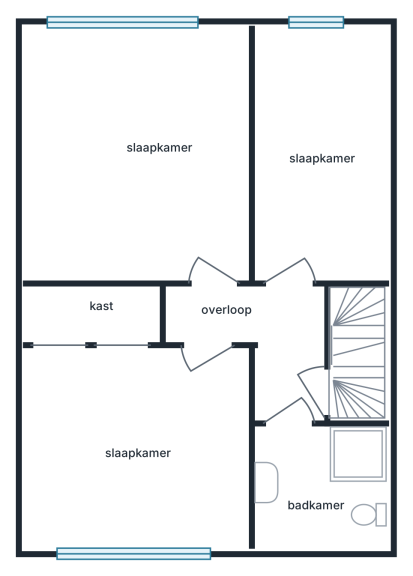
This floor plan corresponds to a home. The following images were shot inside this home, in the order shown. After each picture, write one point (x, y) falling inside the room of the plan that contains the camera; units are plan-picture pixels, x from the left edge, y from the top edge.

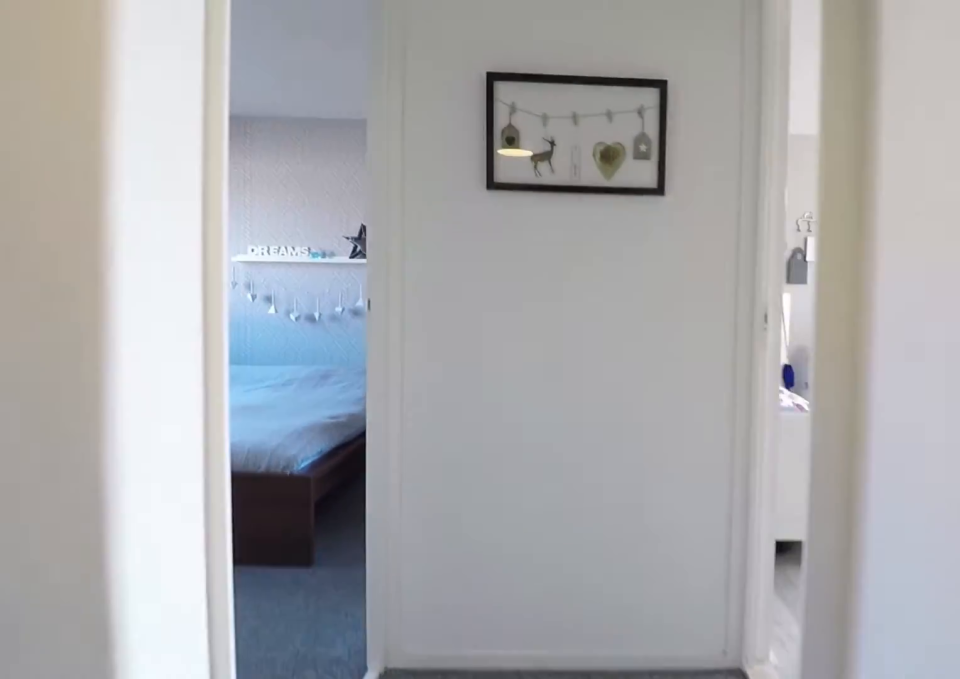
(317, 351)
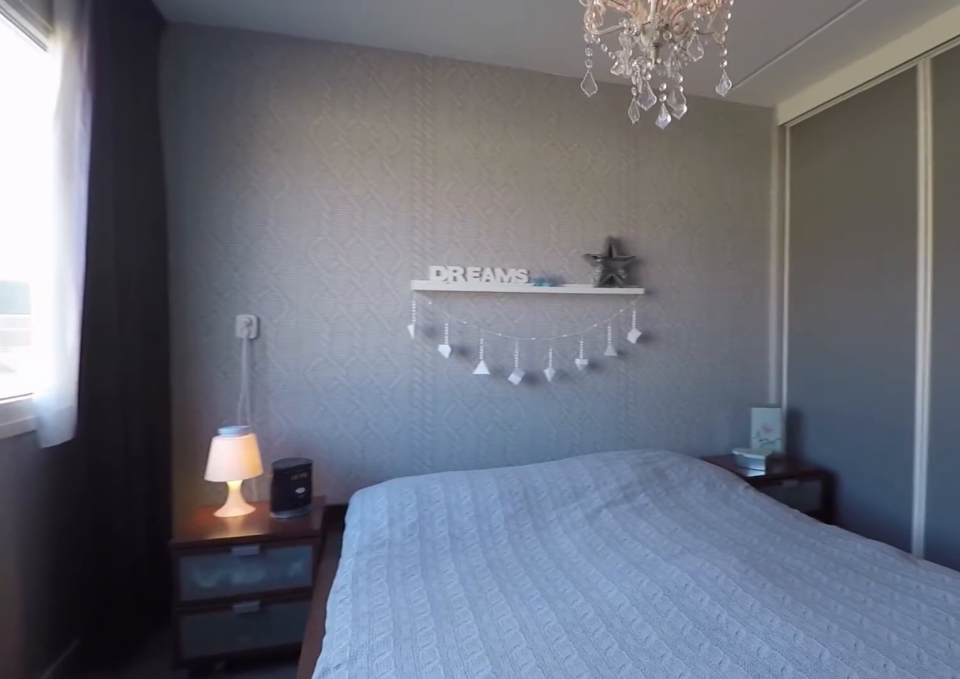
(244, 448)
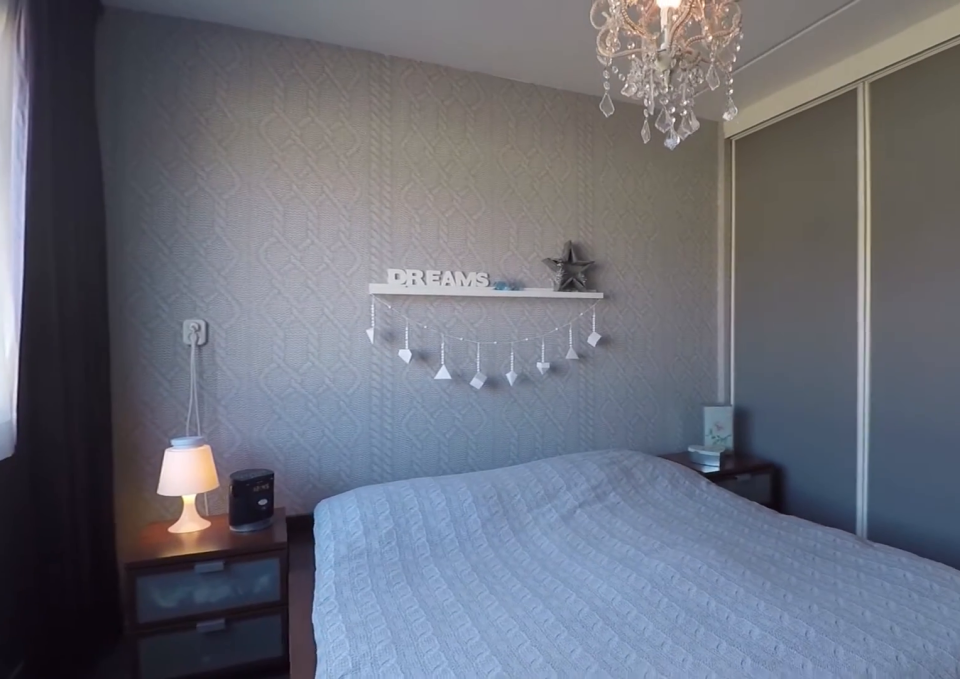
(244, 448)
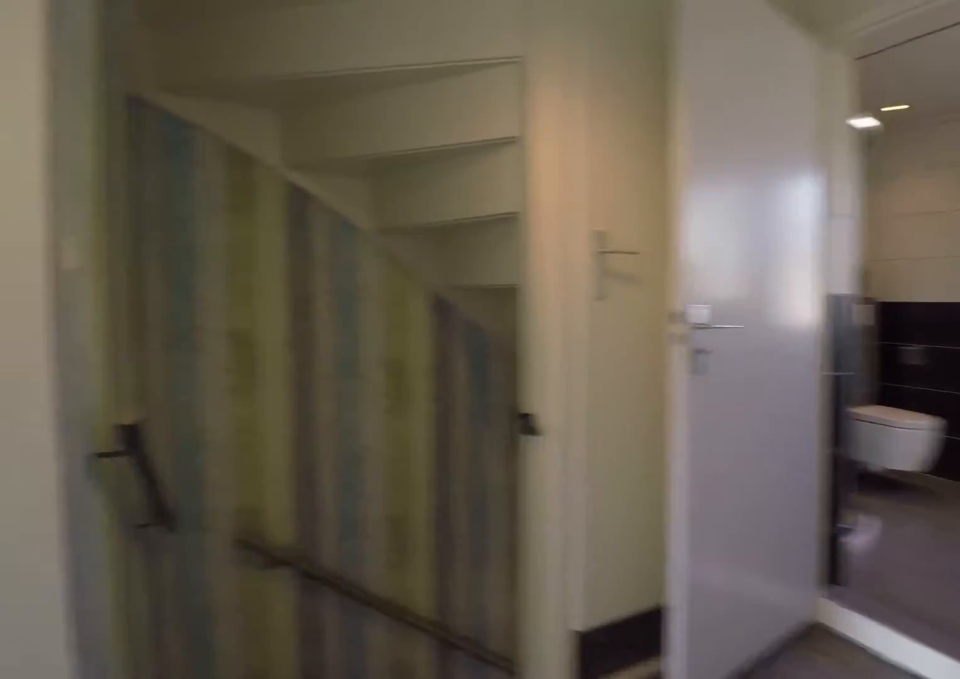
(317, 352)
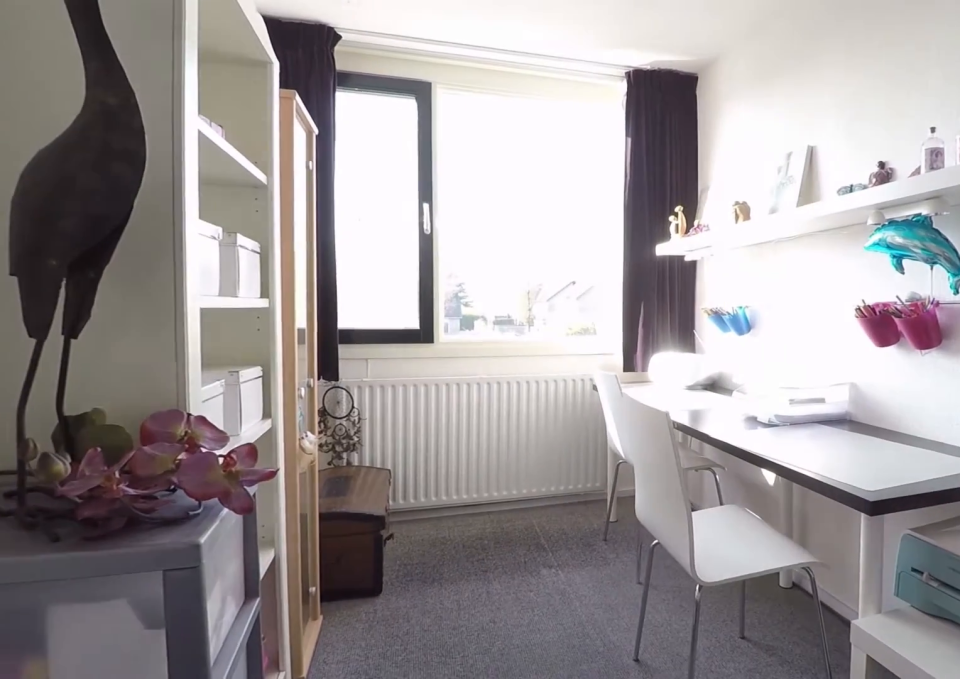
(321, 155)
